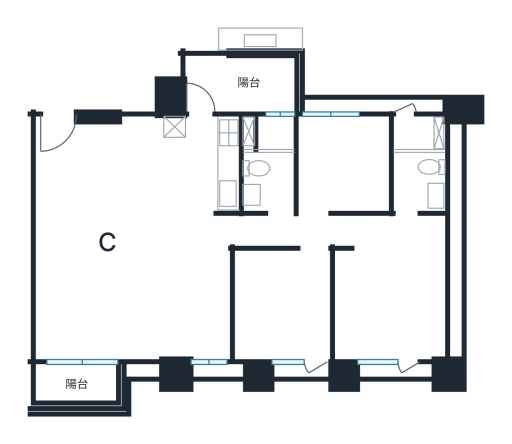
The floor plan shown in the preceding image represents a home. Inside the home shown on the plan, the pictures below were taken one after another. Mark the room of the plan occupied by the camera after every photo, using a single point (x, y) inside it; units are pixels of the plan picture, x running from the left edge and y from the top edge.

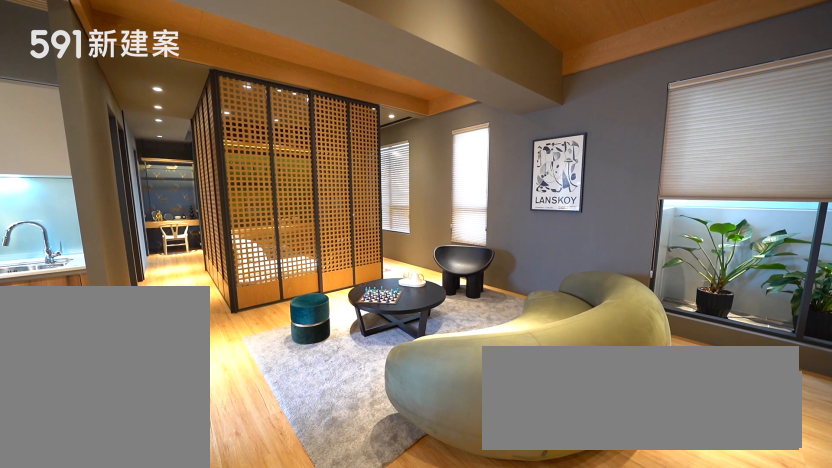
(135, 287)
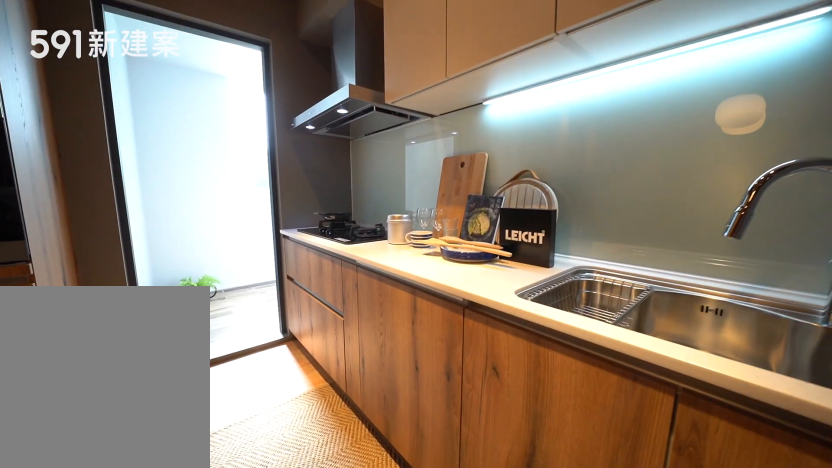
(203, 162)
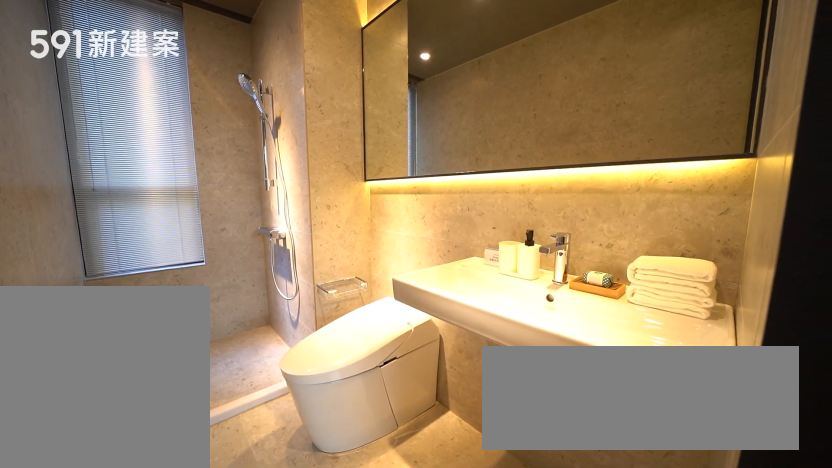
(419, 162)
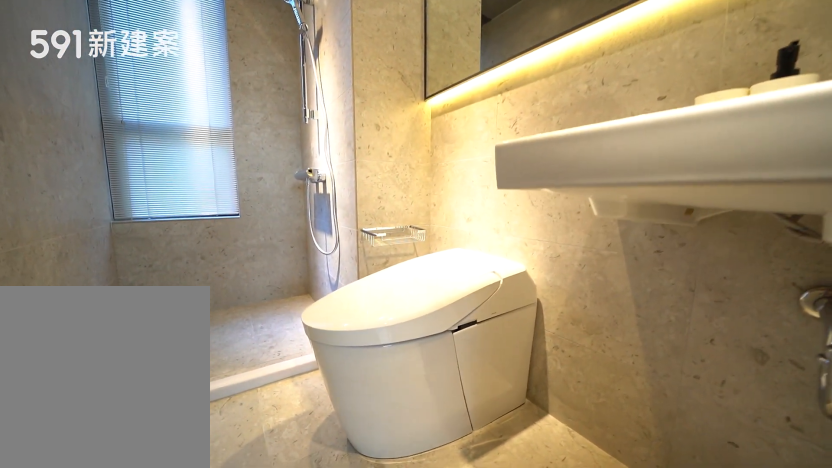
(419, 162)
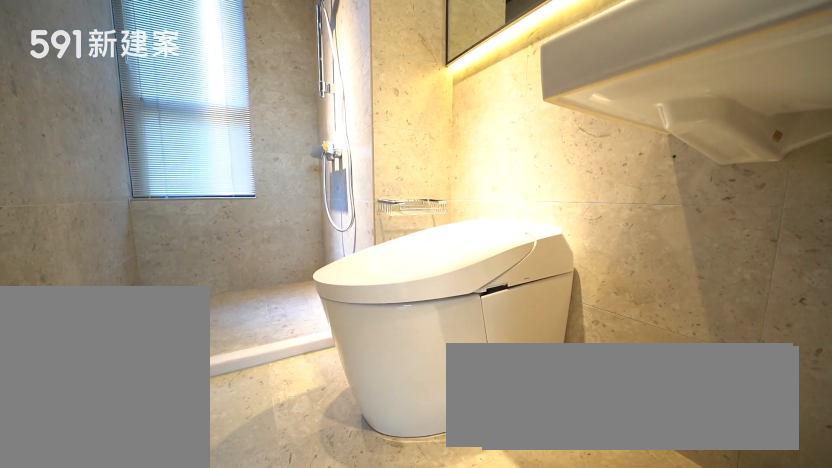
(419, 162)
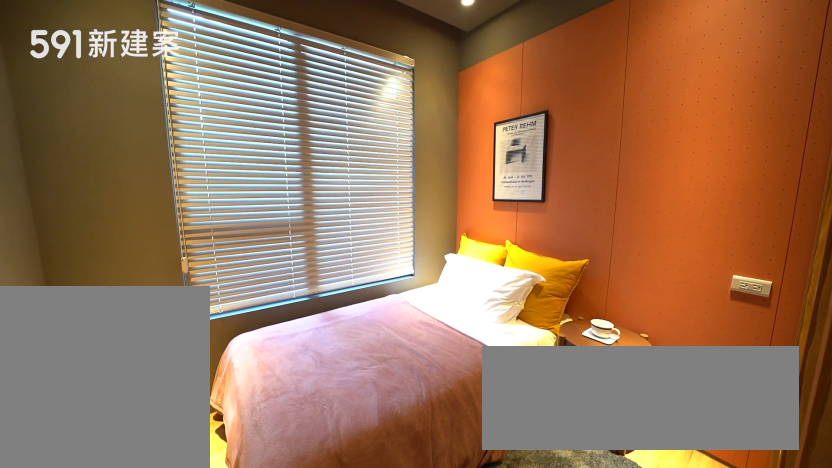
(348, 160)
